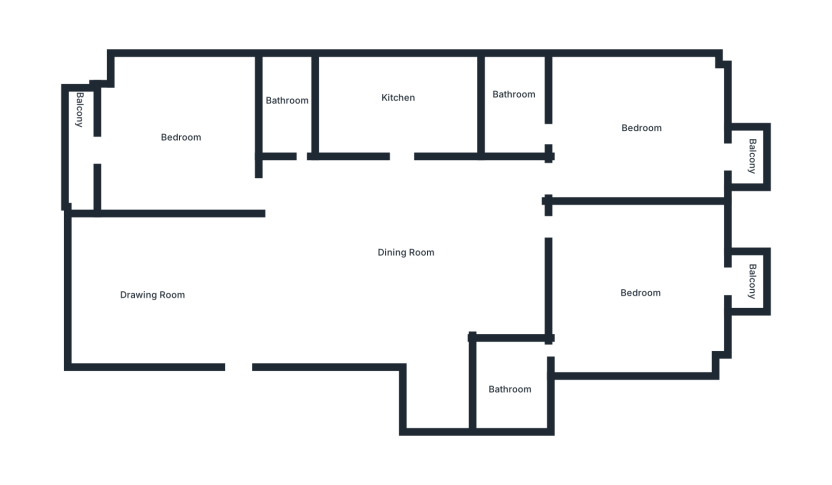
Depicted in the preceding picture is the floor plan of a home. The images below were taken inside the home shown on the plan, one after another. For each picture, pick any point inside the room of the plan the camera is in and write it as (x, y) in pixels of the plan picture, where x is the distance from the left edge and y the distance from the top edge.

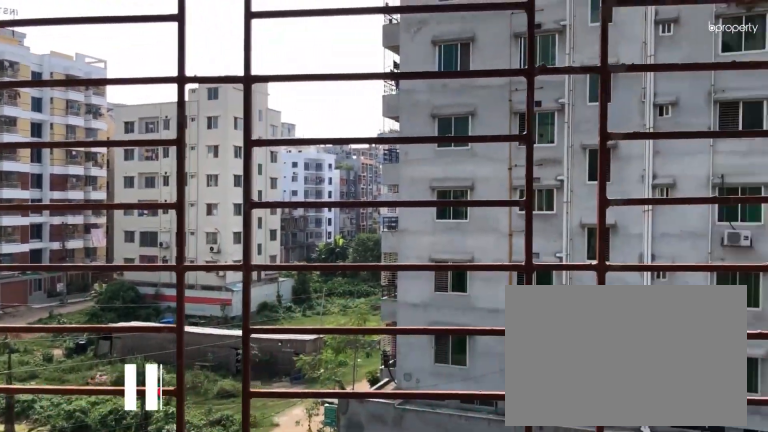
(742, 159)
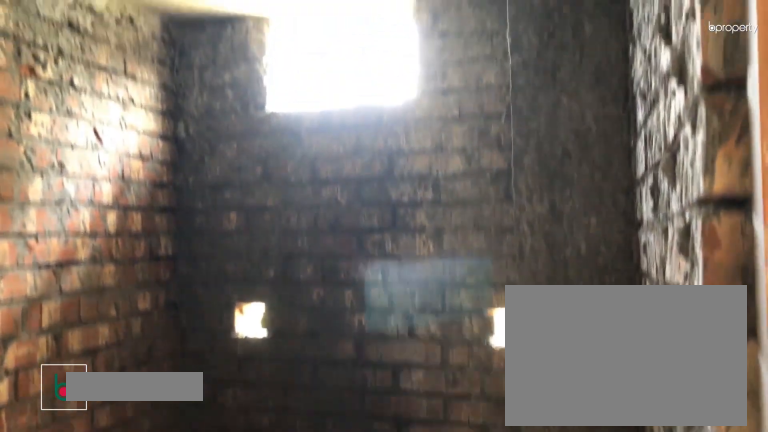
(513, 102)
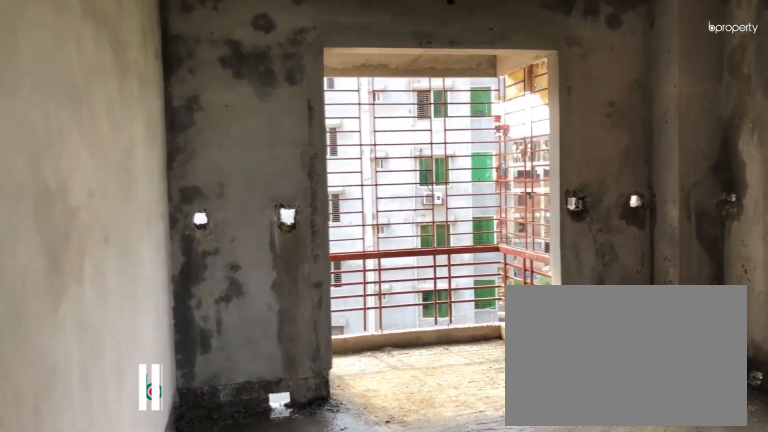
(643, 294)
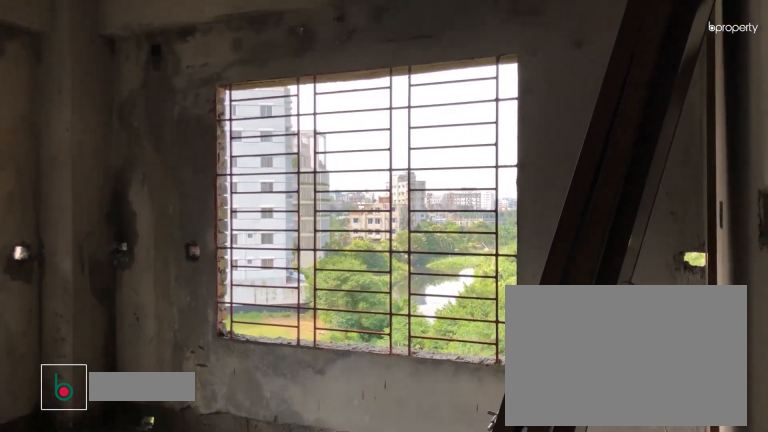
(643, 294)
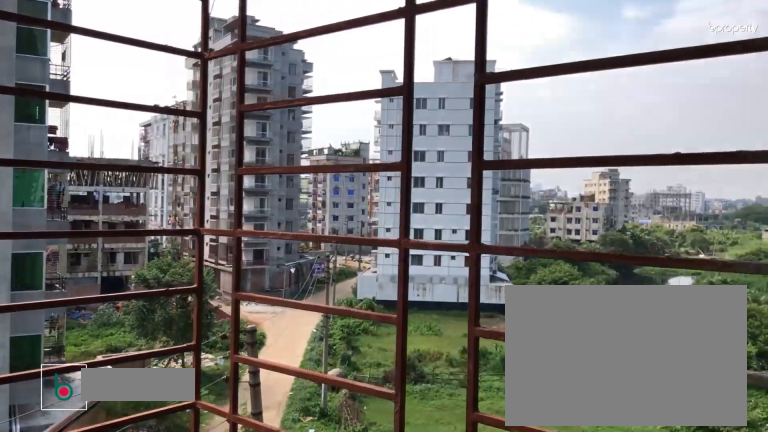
(746, 284)
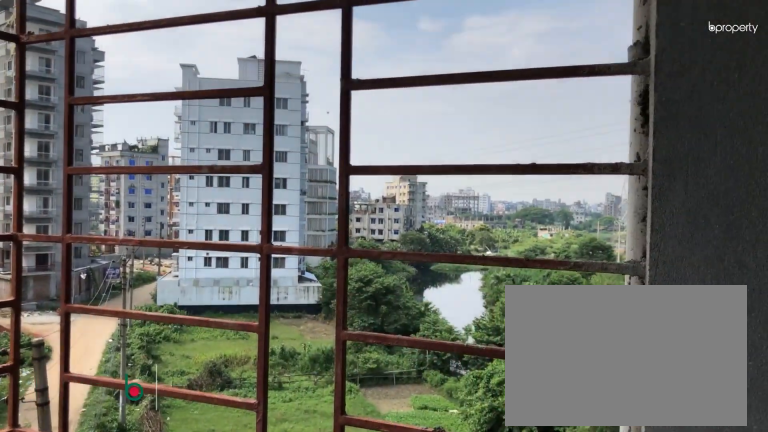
(746, 284)
